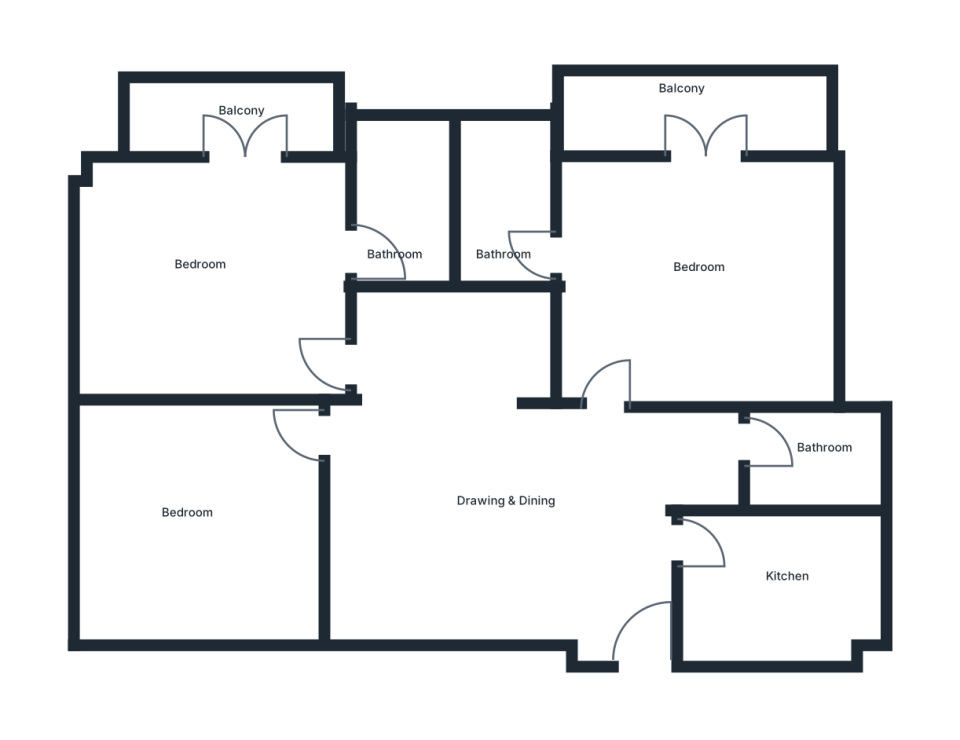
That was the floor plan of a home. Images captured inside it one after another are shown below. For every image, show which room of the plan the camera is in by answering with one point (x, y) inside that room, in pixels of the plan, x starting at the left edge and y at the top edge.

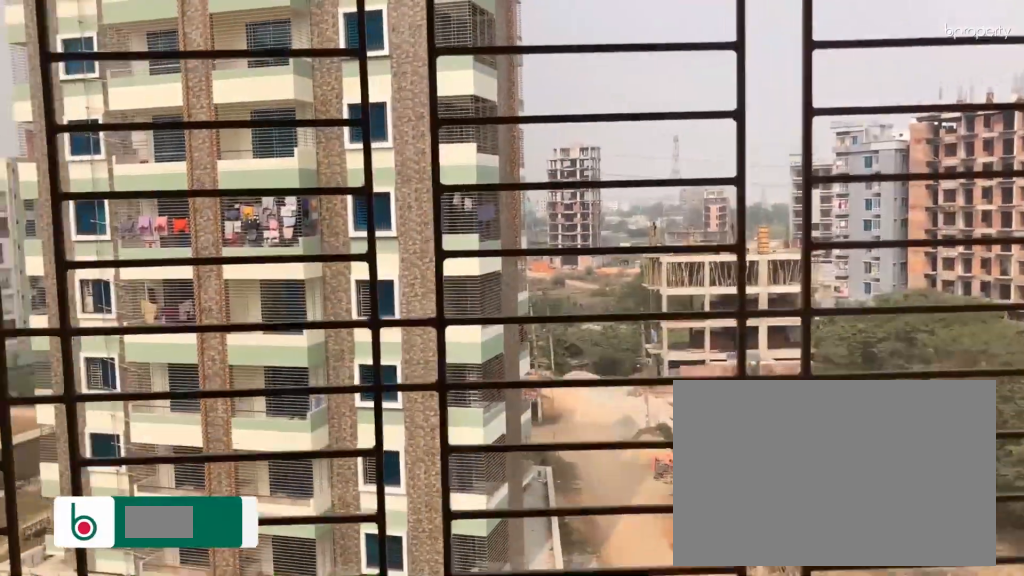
(701, 98)
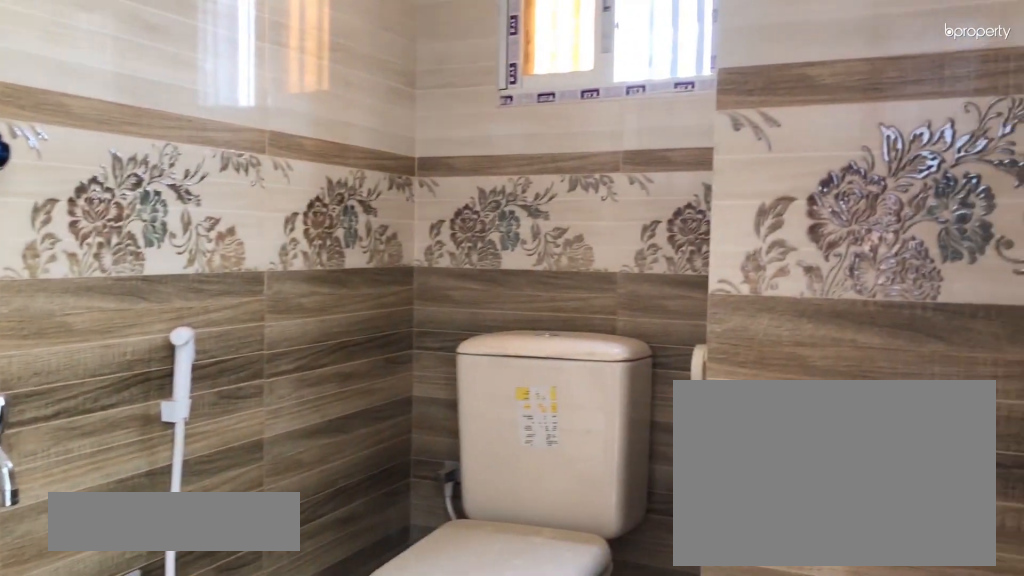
(503, 193)
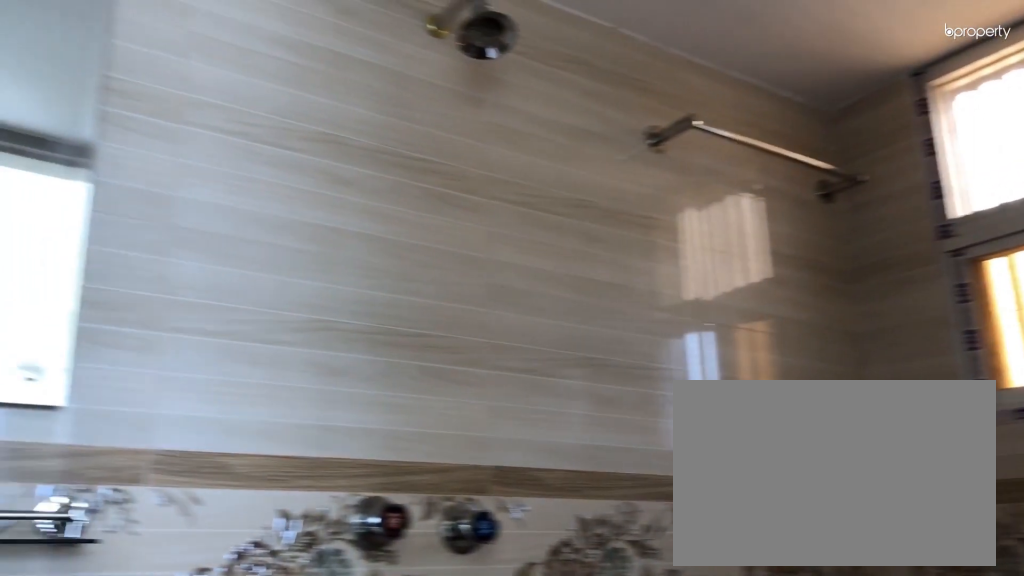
(503, 193)
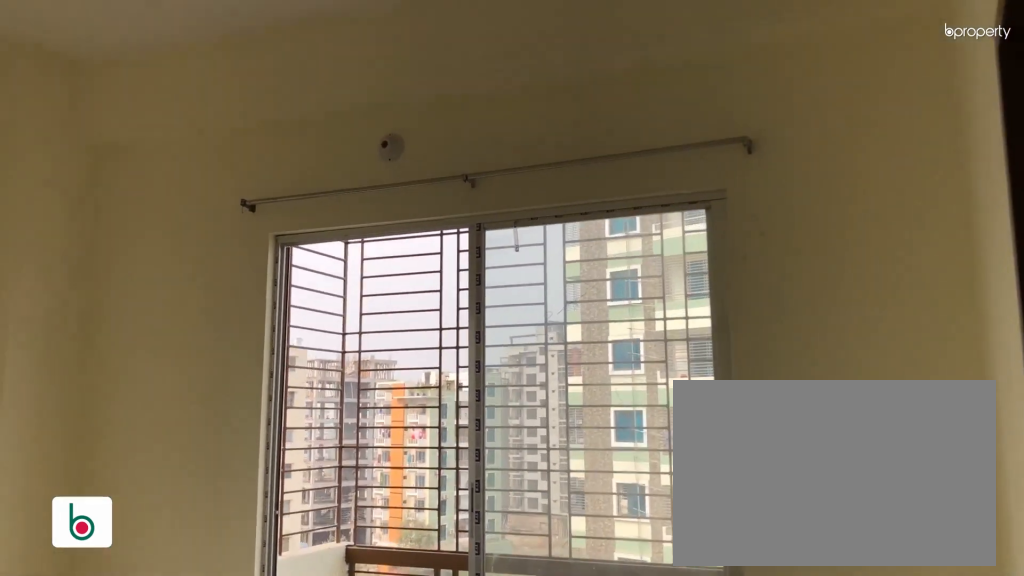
(244, 258)
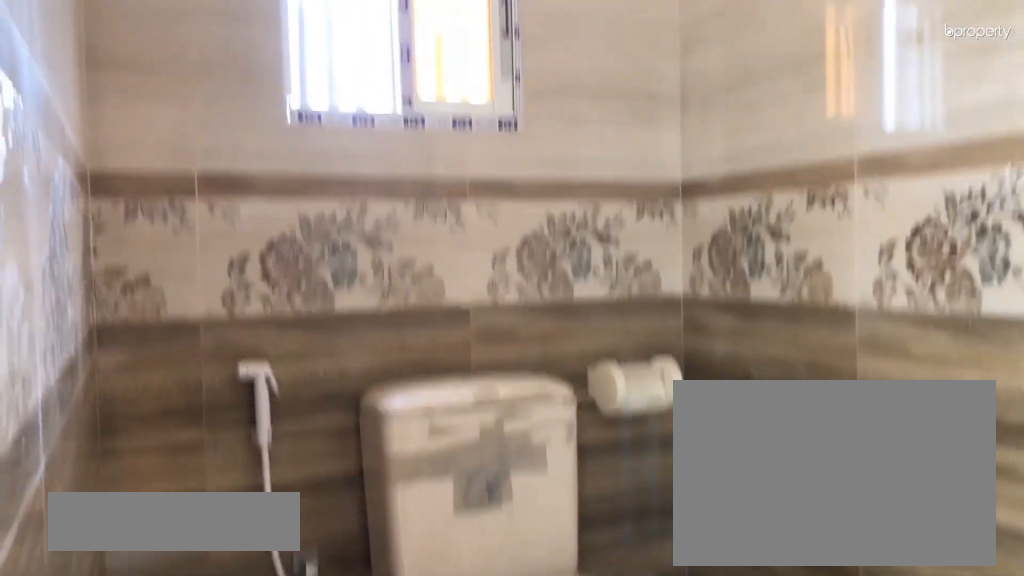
(409, 226)
